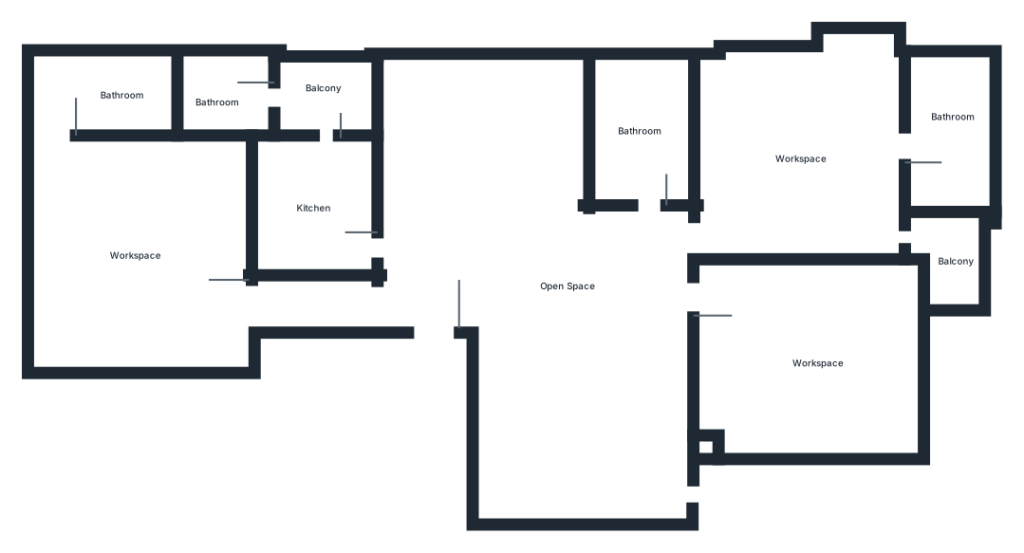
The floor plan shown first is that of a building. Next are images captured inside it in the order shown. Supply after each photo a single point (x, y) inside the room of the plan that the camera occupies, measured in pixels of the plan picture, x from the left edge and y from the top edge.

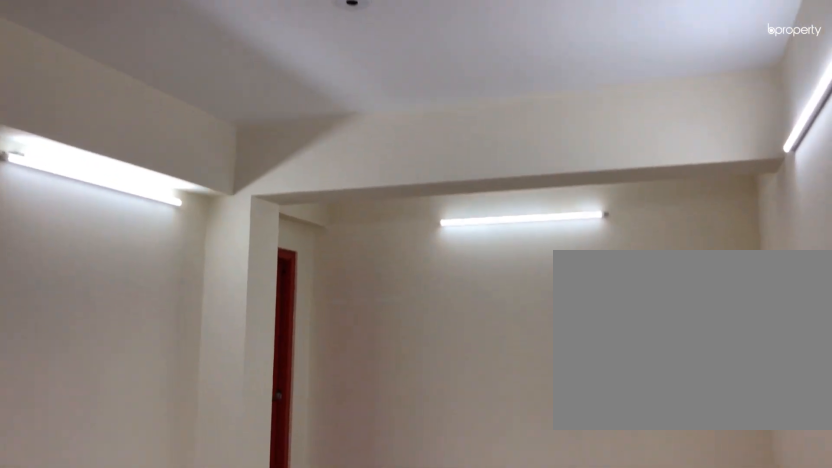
(608, 363)
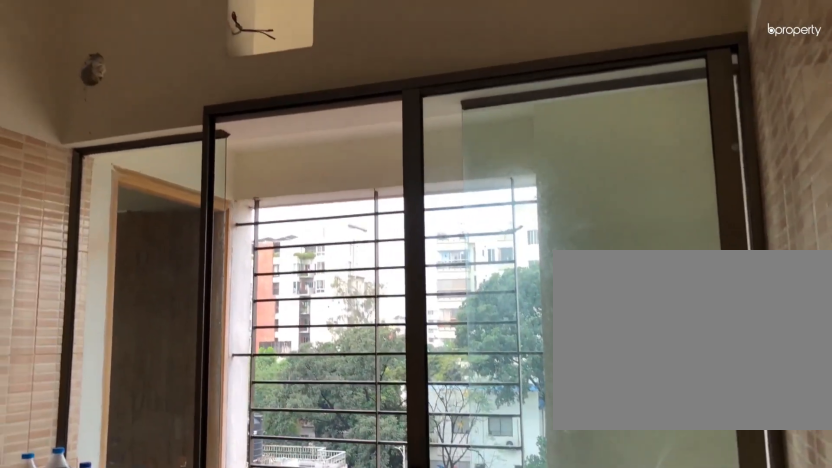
(324, 209)
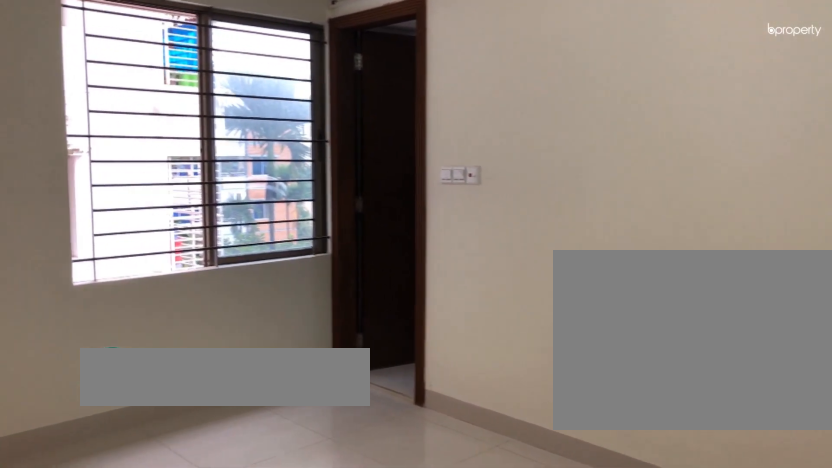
(140, 253)
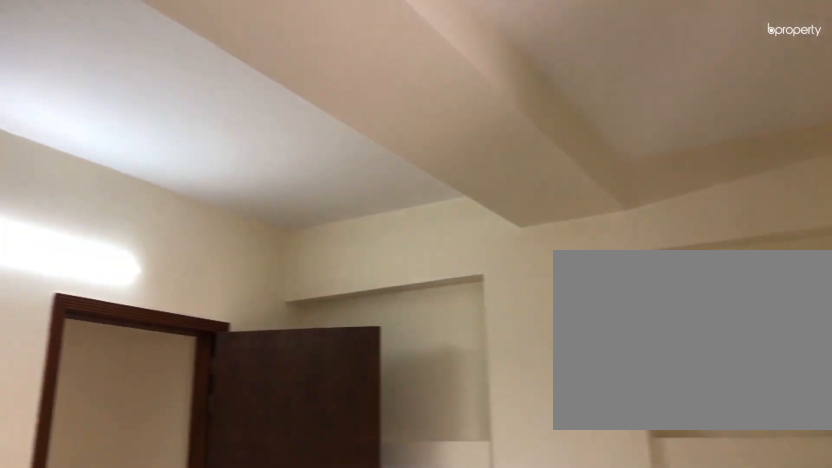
(140, 253)
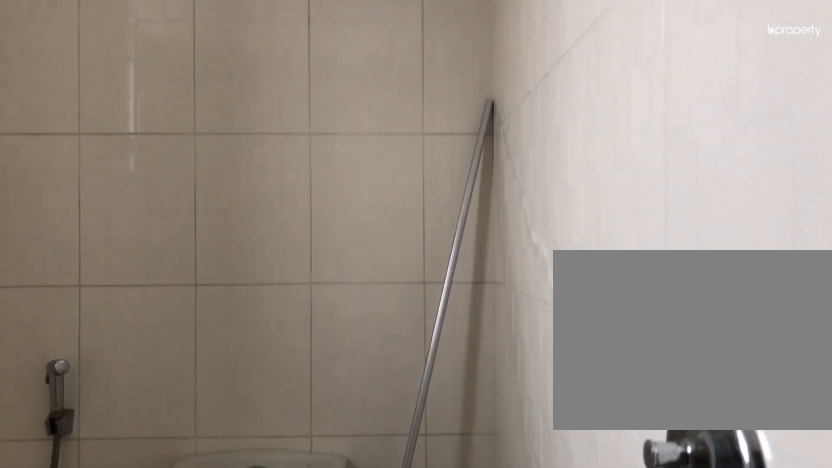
(105, 92)
